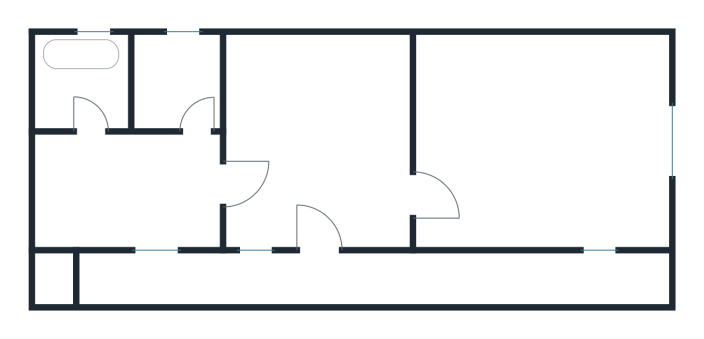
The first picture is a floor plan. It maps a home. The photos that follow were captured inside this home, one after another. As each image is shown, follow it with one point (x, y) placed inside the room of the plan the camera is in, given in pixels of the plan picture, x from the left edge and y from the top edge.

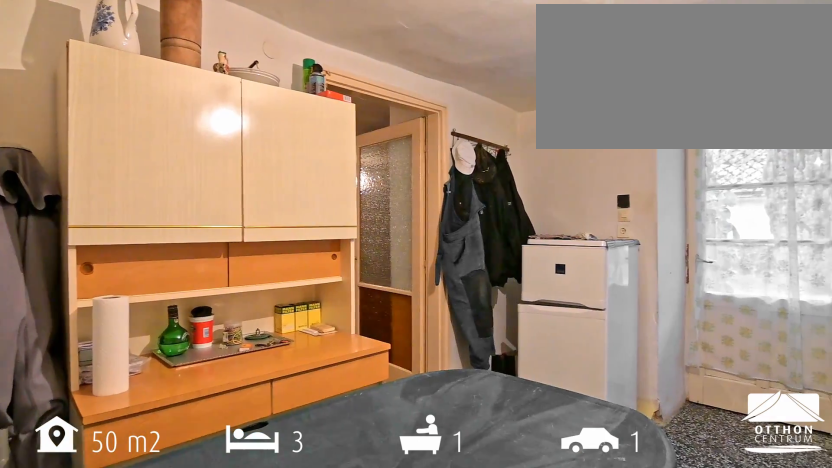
(317, 137)
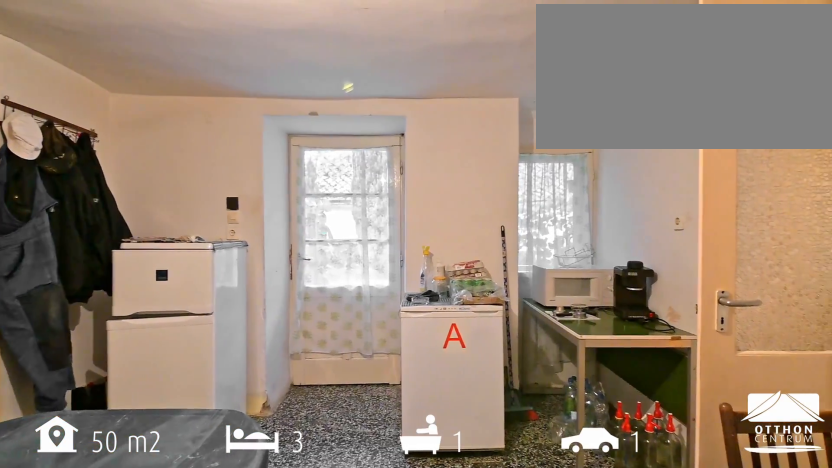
(317, 137)
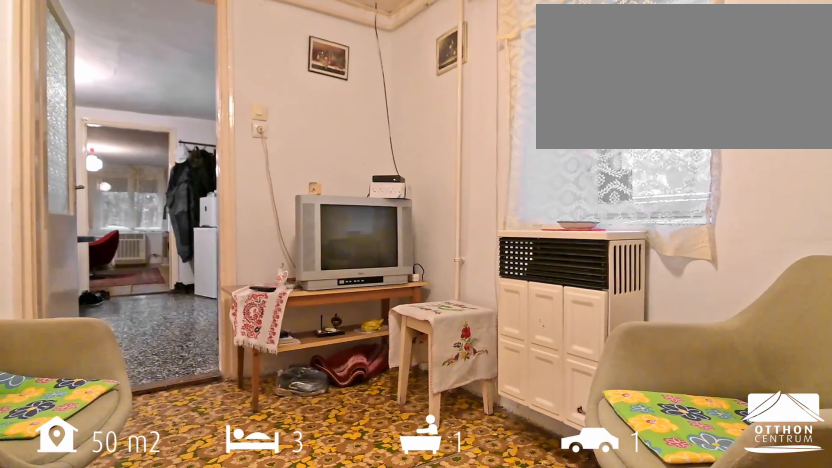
(114, 191)
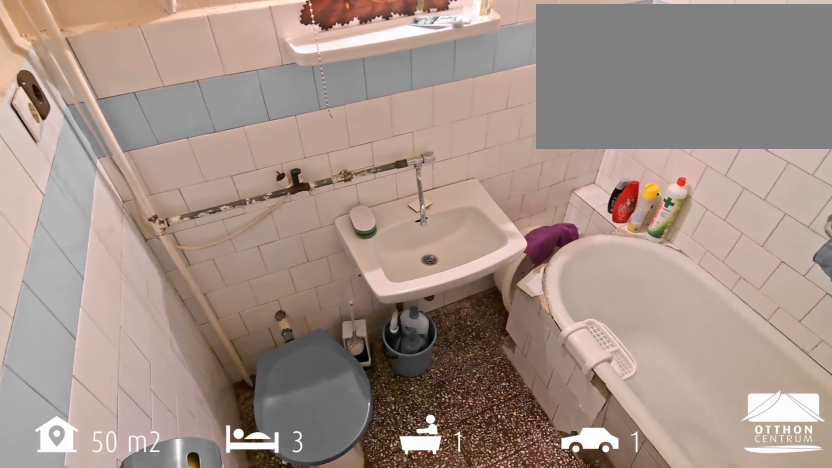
(86, 89)
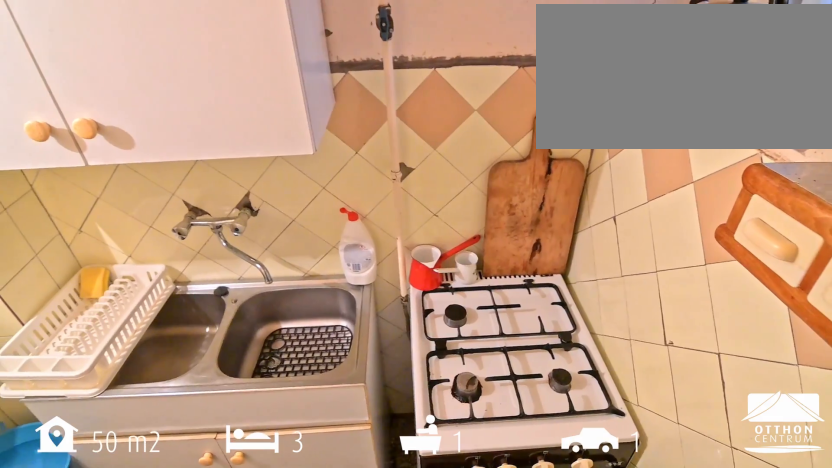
(175, 77)
